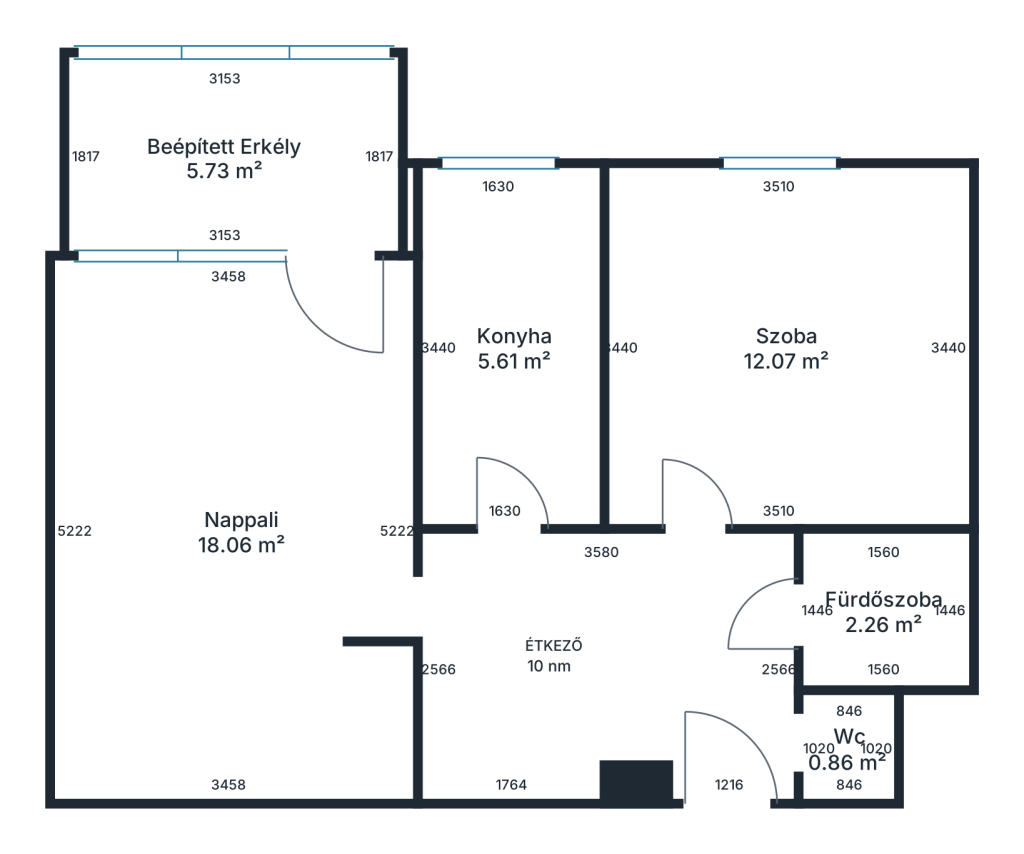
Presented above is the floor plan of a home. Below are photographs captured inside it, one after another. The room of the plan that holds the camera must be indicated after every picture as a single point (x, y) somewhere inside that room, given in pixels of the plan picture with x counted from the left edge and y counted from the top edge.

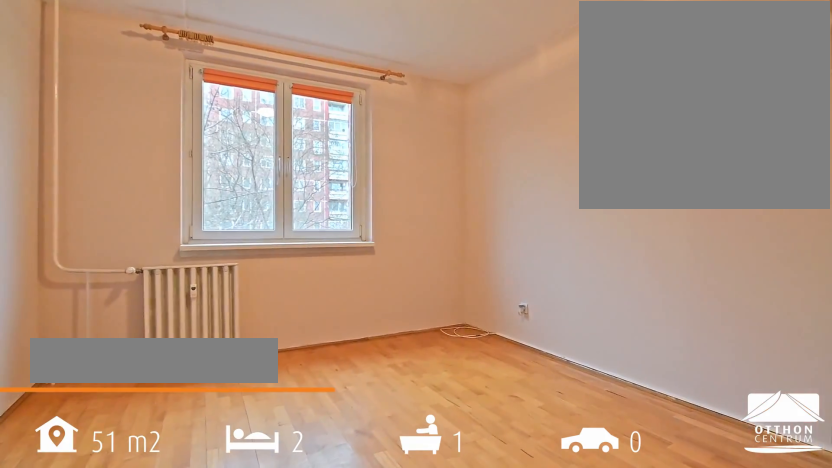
(788, 433)
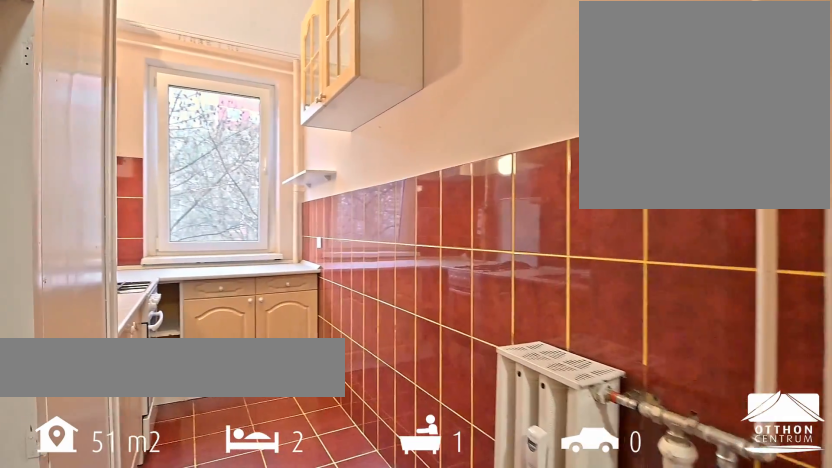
(514, 278)
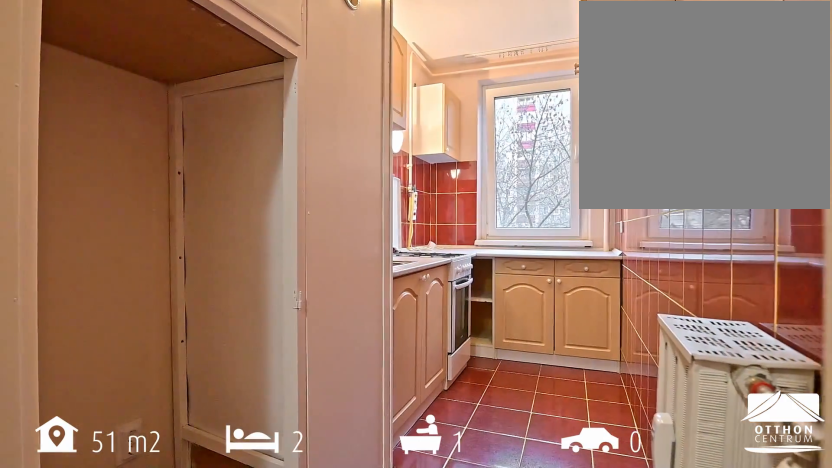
(514, 278)
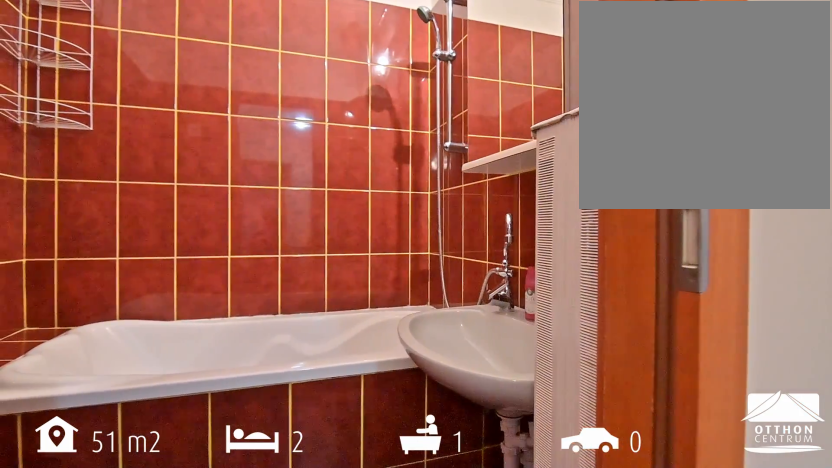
(912, 638)
